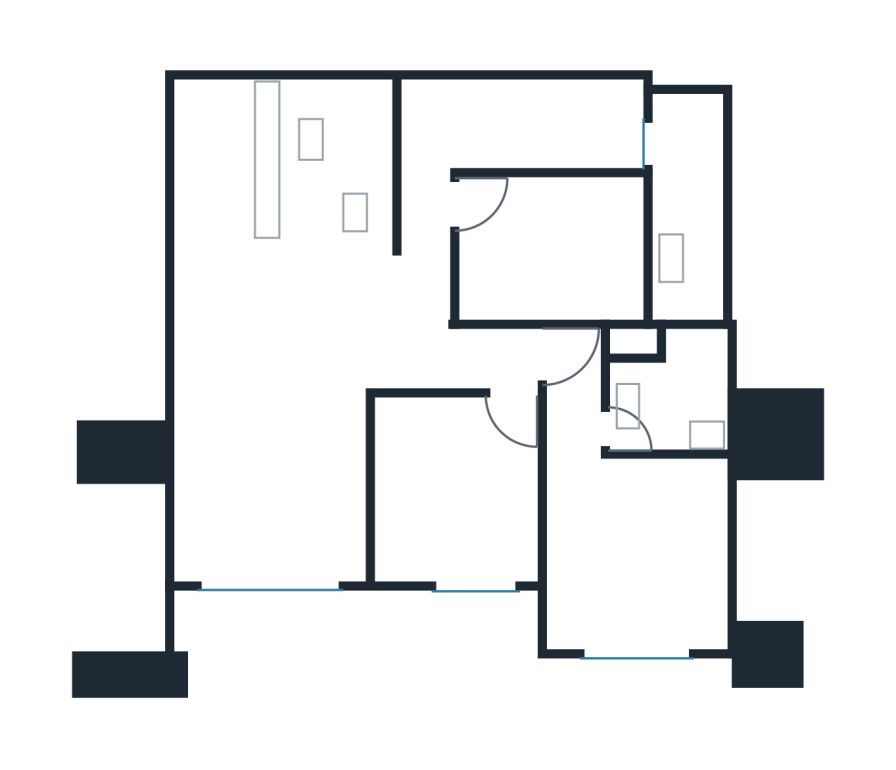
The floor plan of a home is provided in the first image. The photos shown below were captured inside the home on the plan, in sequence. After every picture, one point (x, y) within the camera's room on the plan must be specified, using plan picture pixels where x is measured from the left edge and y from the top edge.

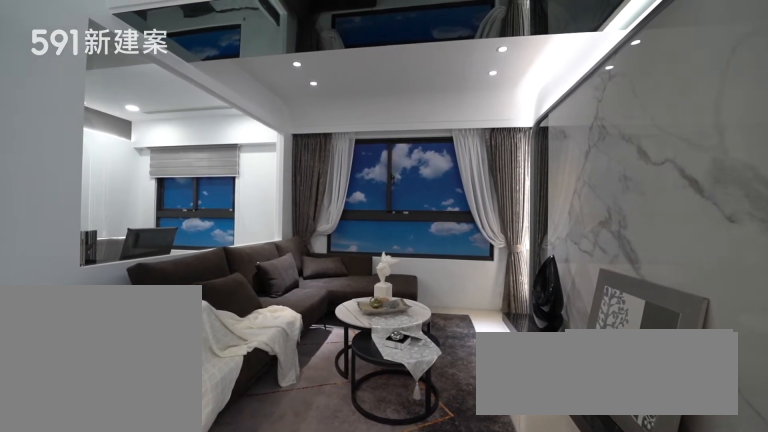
(271, 486)
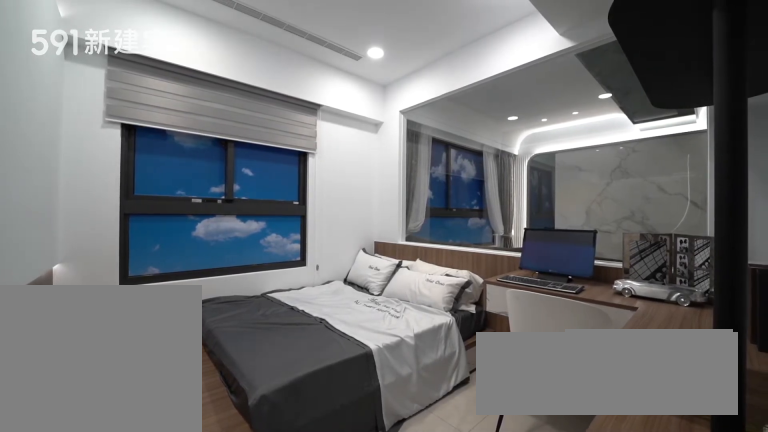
(455, 488)
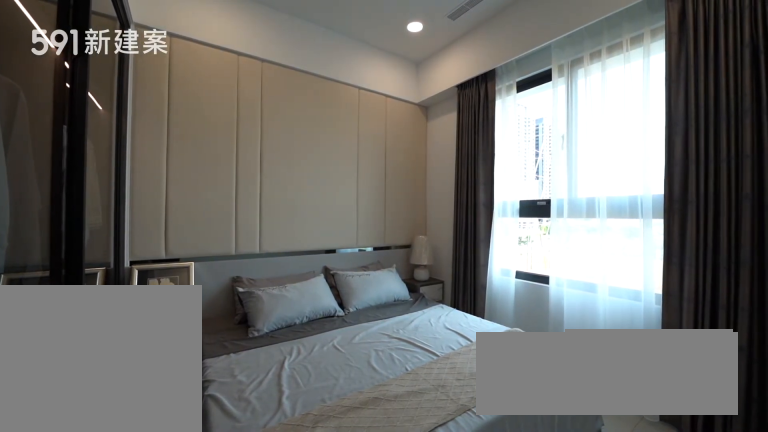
(629, 528)
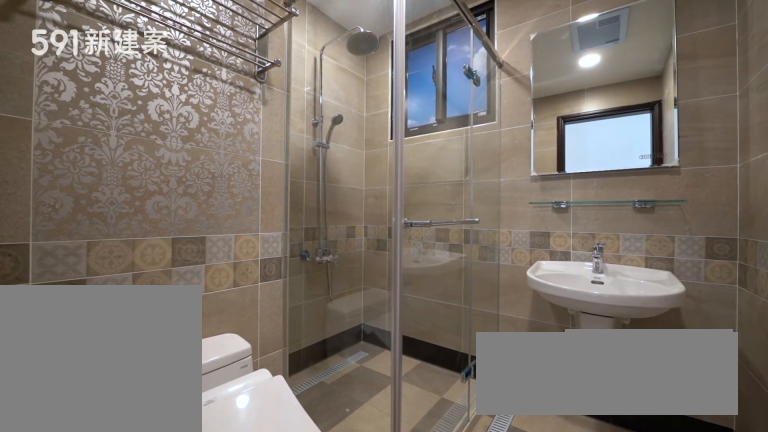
(672, 388)
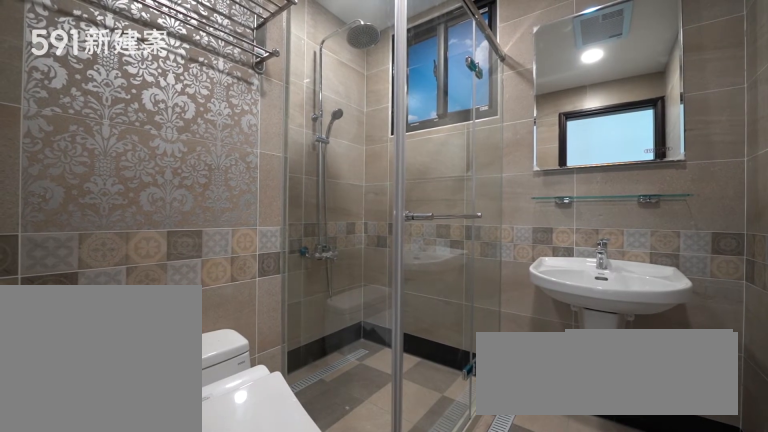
(672, 388)
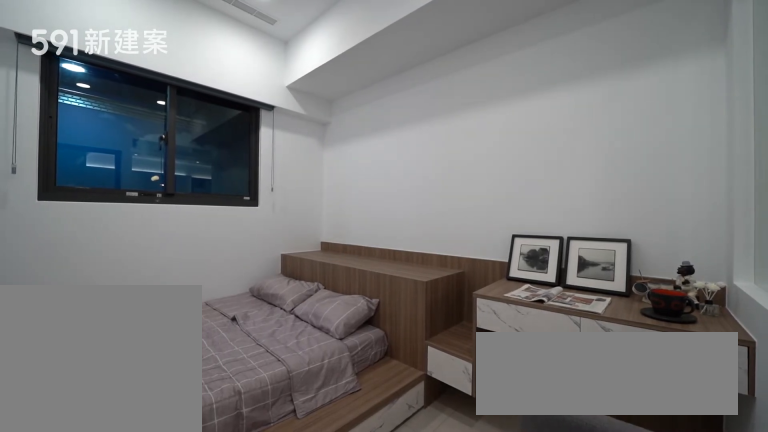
(560, 249)
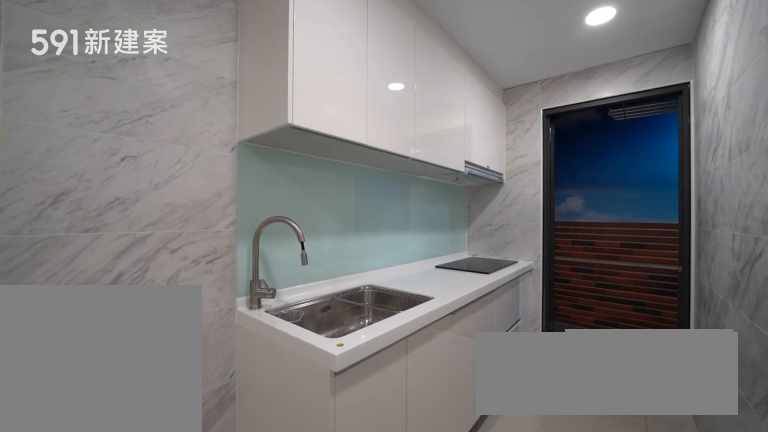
(530, 122)
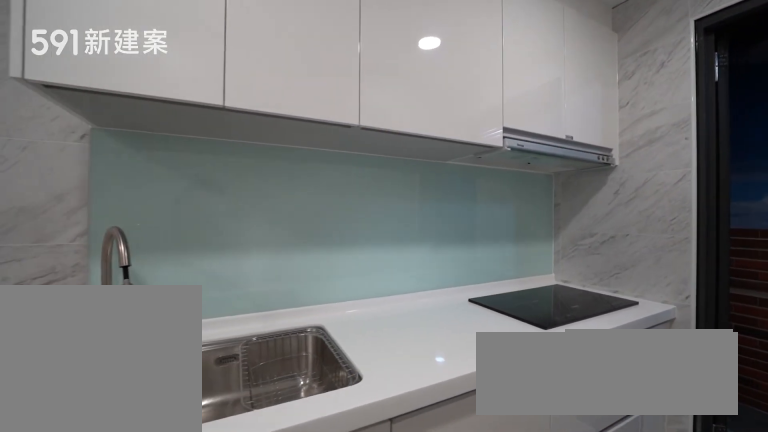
(530, 122)
